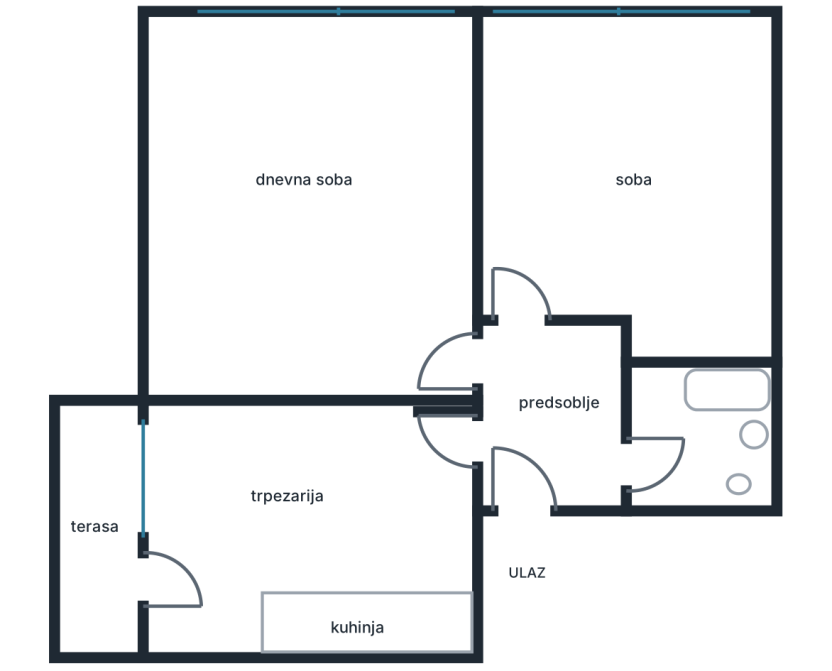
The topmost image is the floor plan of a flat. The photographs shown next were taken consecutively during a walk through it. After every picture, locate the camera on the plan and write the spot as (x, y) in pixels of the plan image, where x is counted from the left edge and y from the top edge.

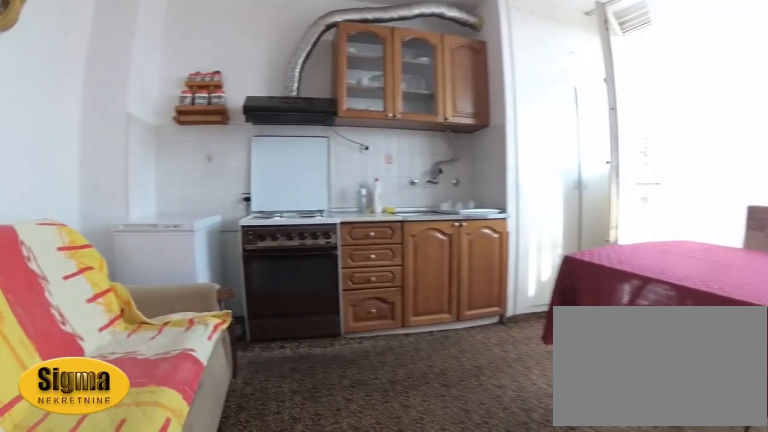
(390, 455)
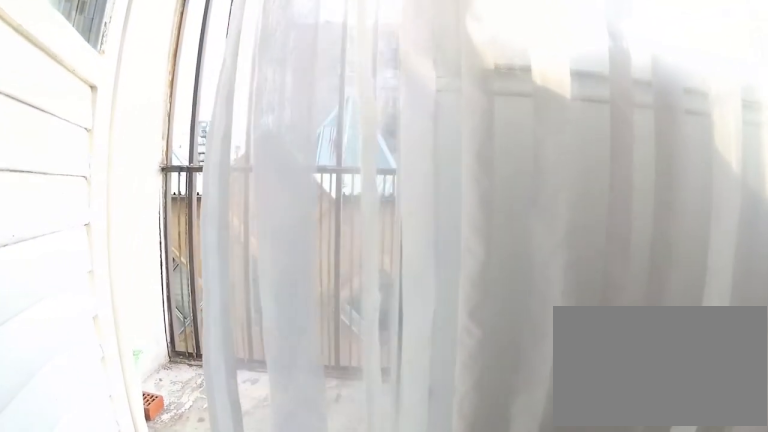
(193, 588)
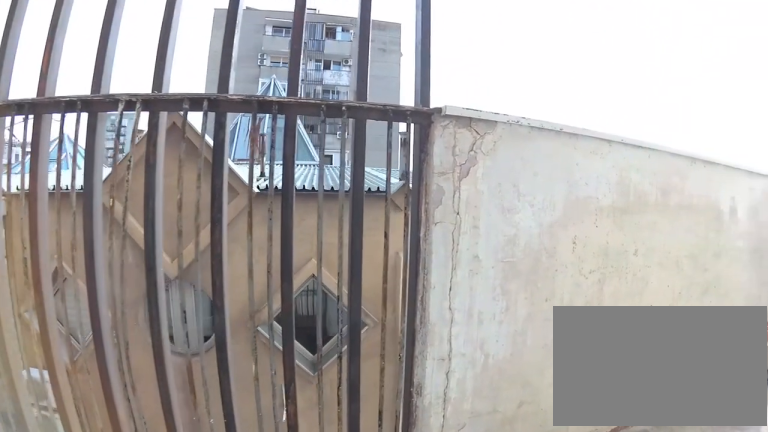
(140, 595)
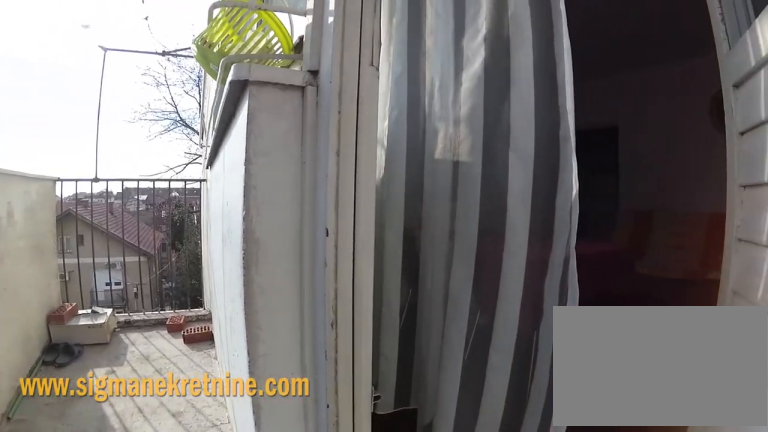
(93, 611)
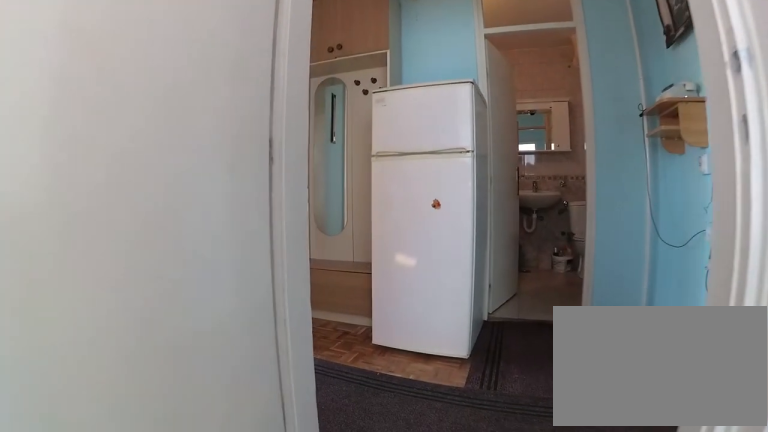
(409, 481)
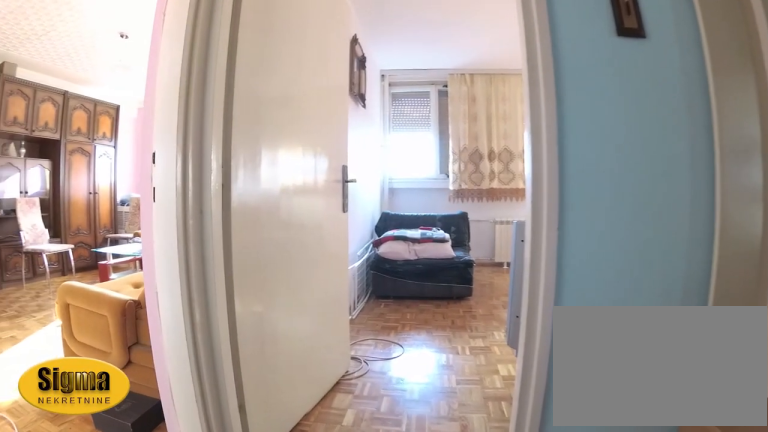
(559, 422)
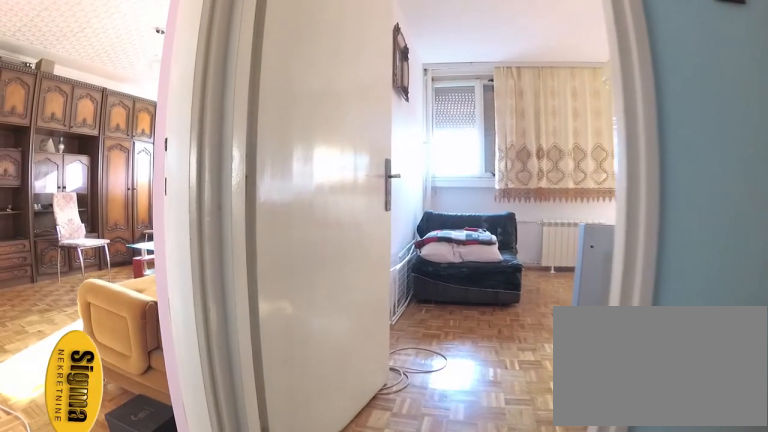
(552, 411)
